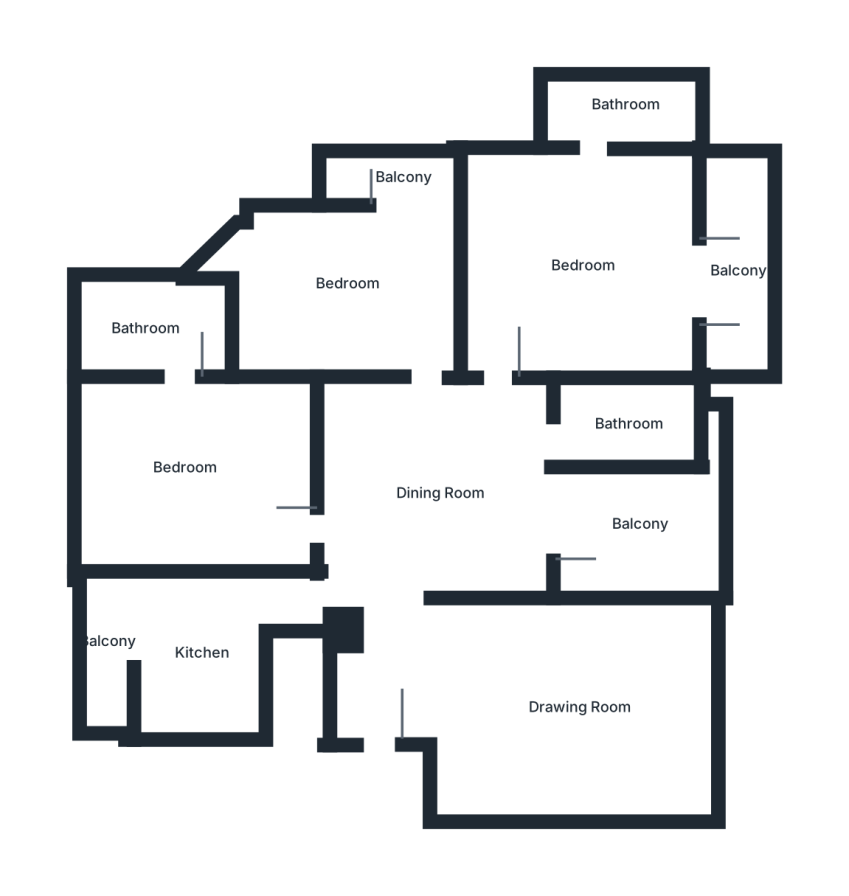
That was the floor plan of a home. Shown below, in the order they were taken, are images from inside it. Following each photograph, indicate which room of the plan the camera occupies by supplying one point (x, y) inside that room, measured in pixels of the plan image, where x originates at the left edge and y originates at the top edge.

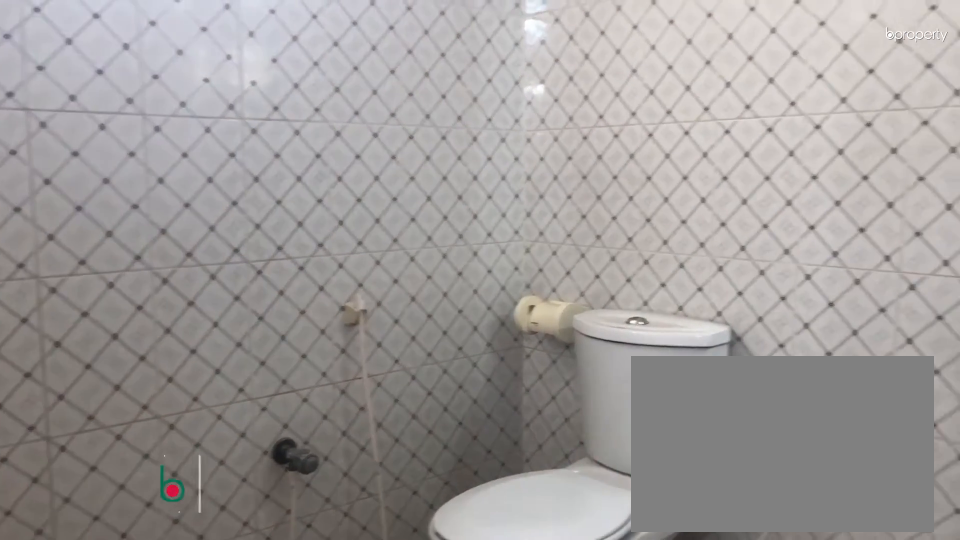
(144, 333)
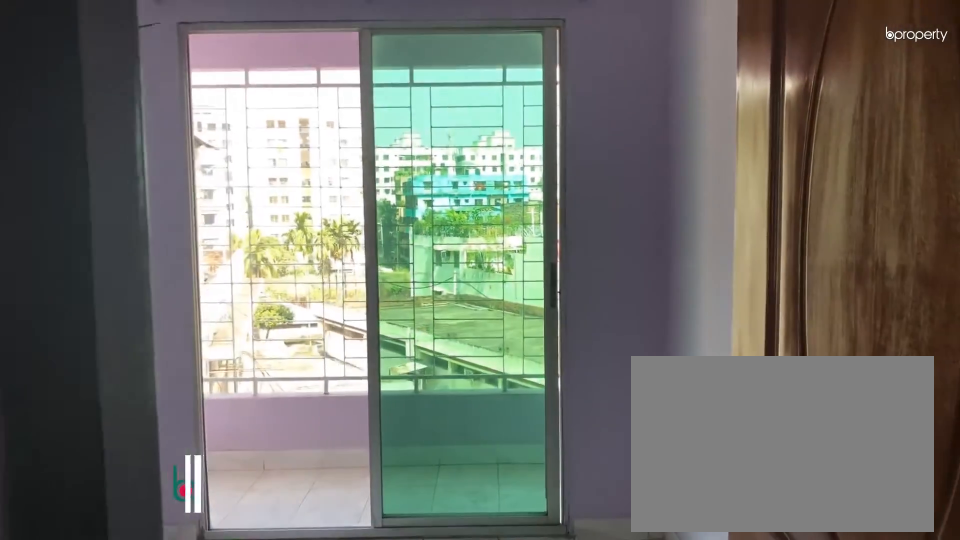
(348, 285)
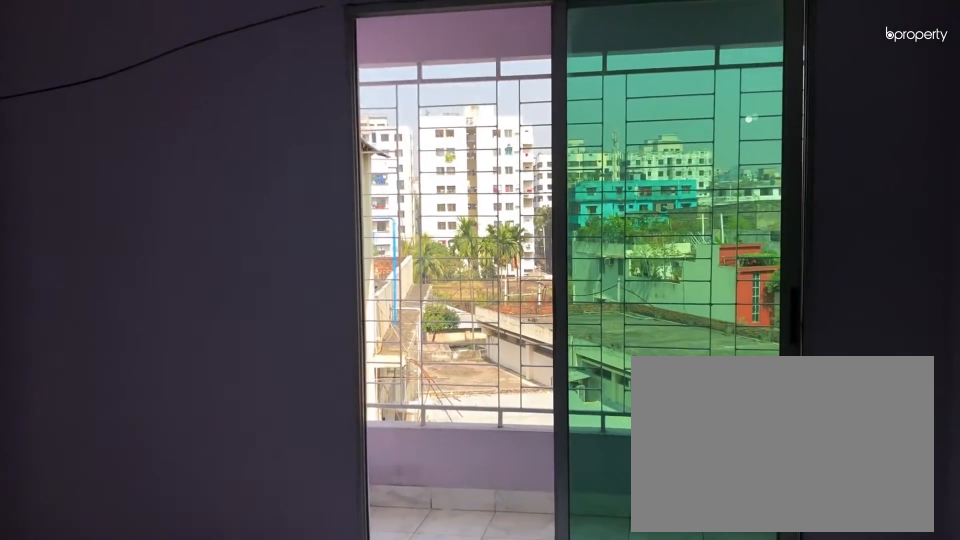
(348, 285)
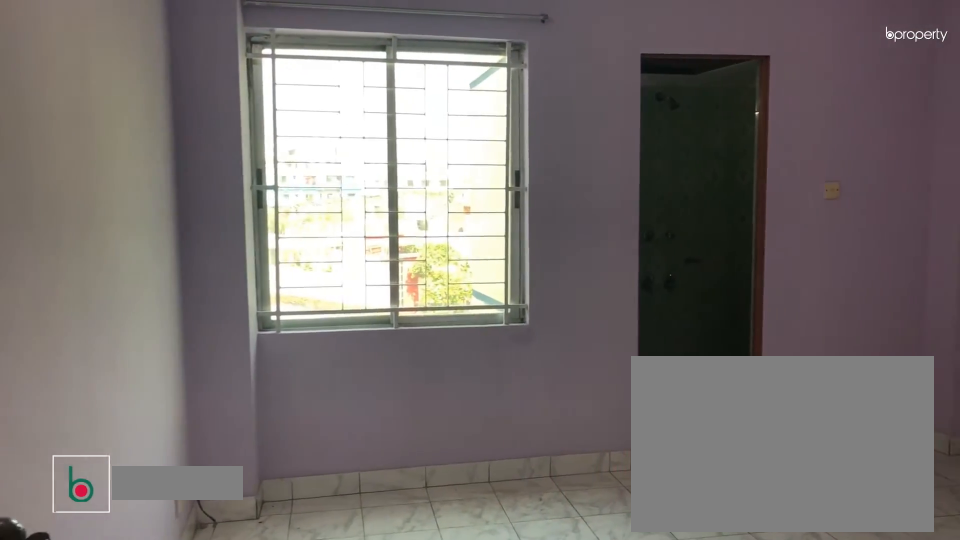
(576, 262)
